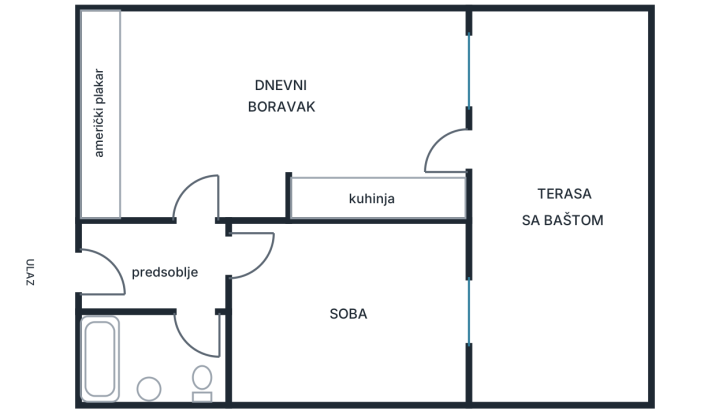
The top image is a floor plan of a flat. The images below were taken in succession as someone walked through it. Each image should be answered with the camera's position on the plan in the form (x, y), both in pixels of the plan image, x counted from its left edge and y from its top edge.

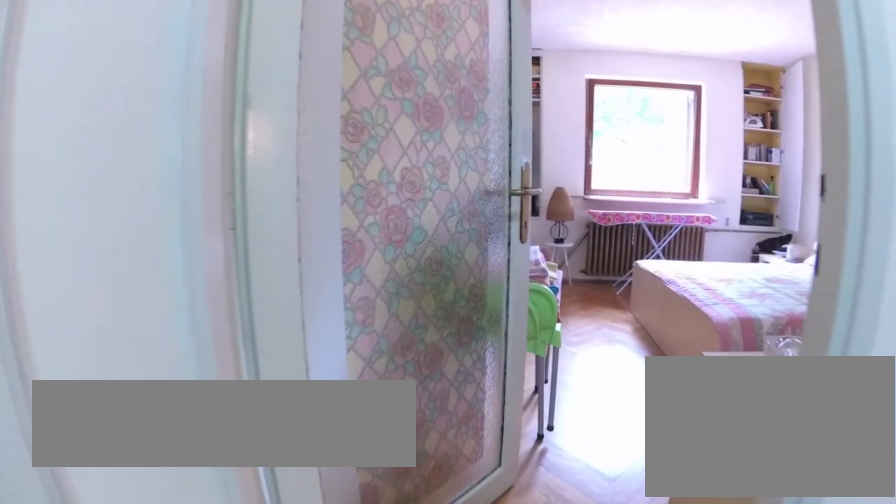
(177, 263)
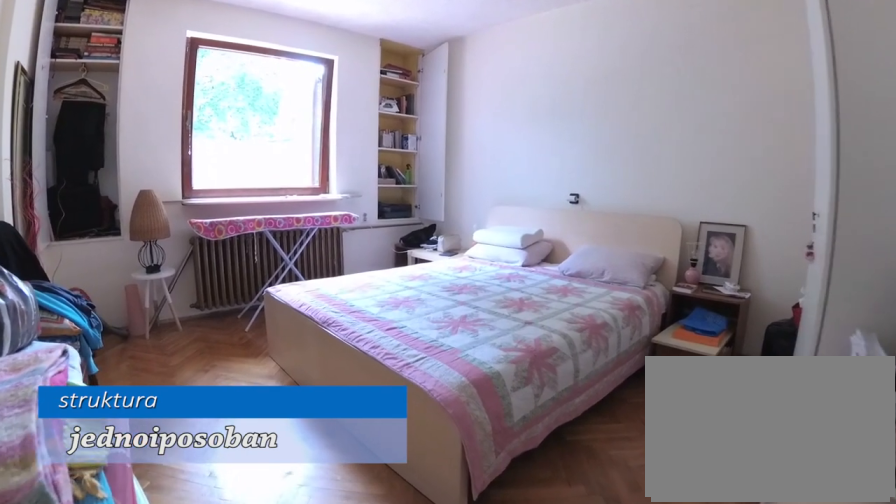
(243, 277)
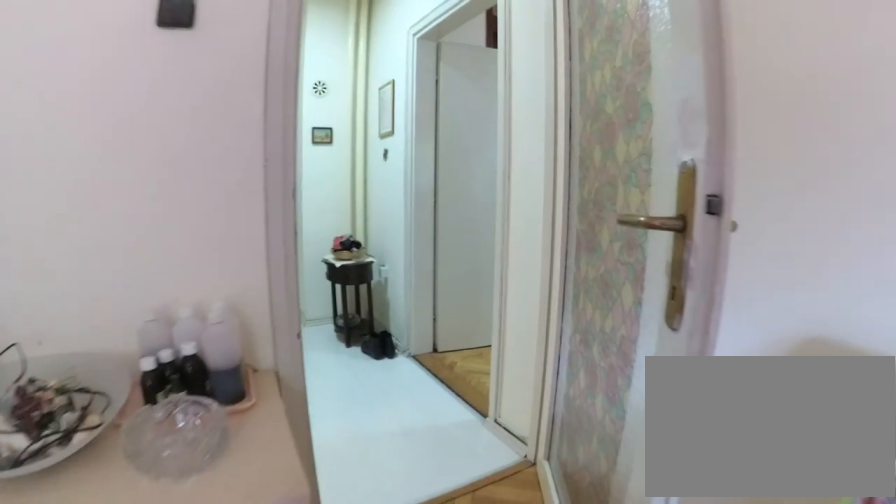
(314, 259)
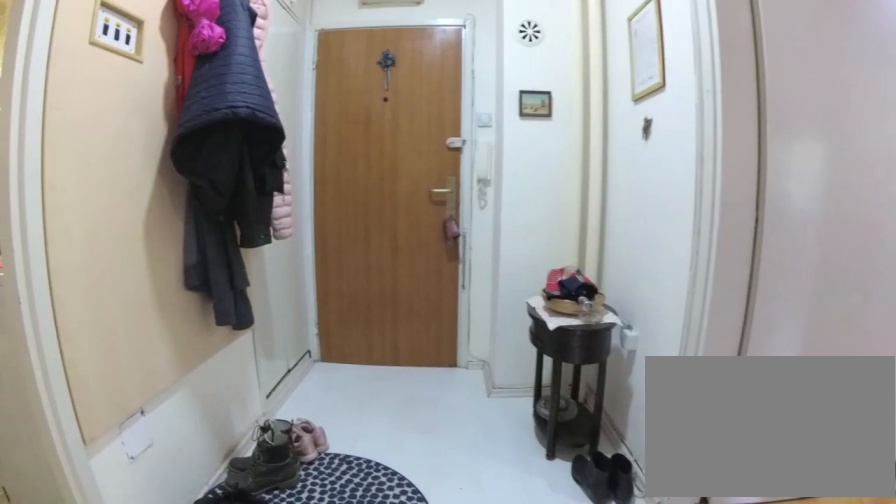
(243, 259)
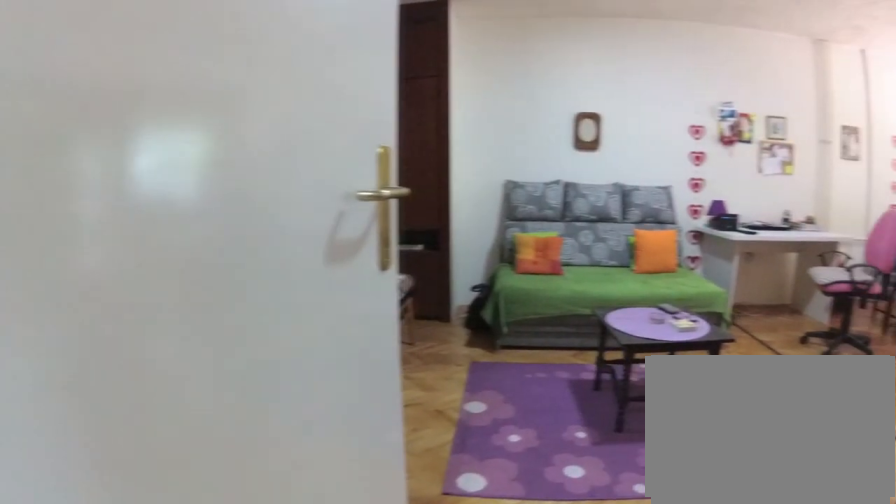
(207, 256)
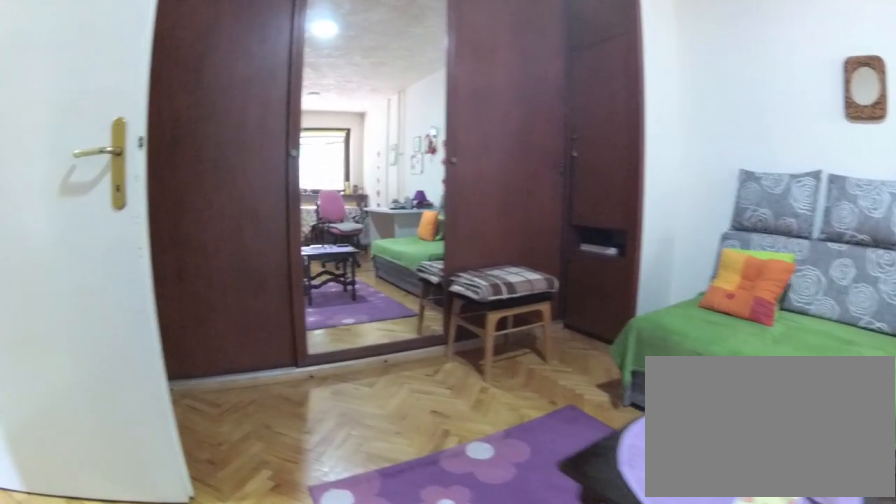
(273, 148)
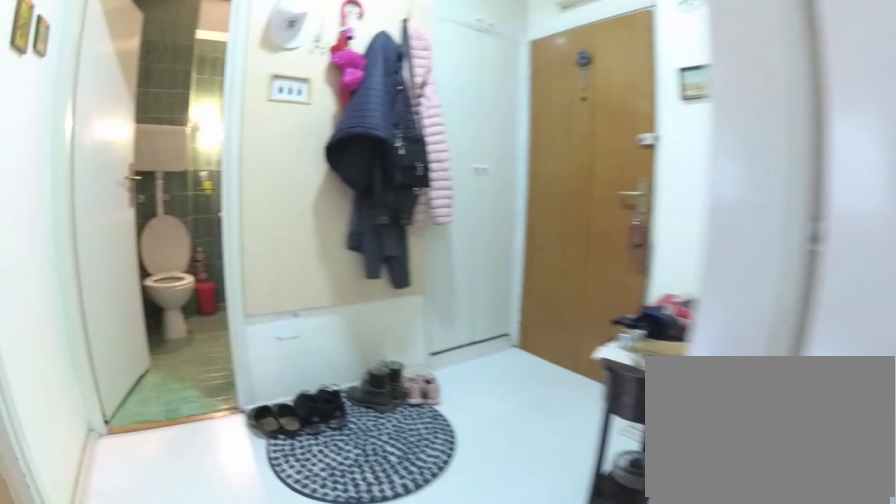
(217, 161)
